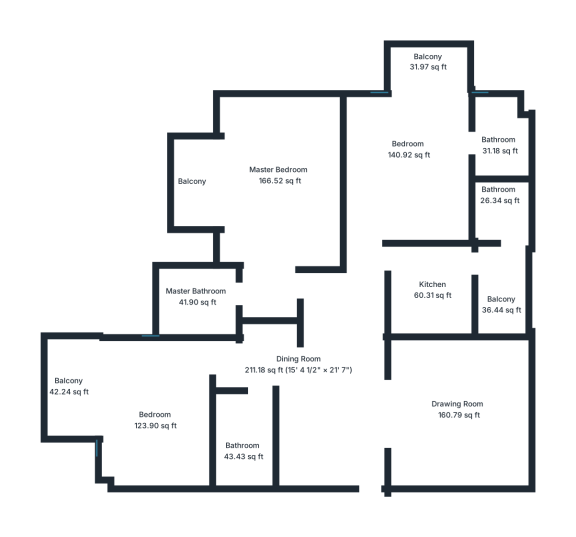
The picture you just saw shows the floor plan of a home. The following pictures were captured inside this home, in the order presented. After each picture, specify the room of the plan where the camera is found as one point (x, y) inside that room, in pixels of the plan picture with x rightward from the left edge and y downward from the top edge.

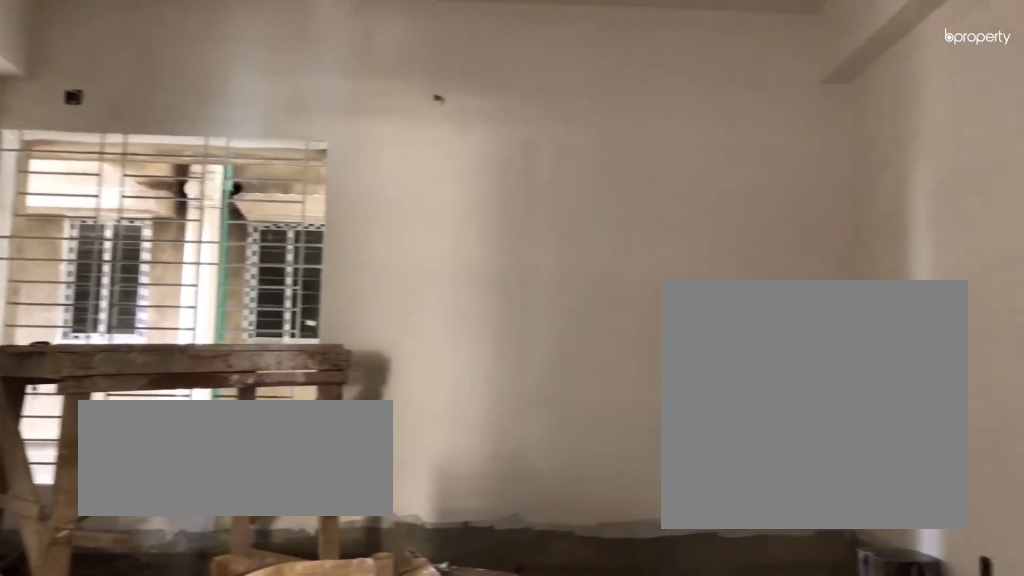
(460, 413)
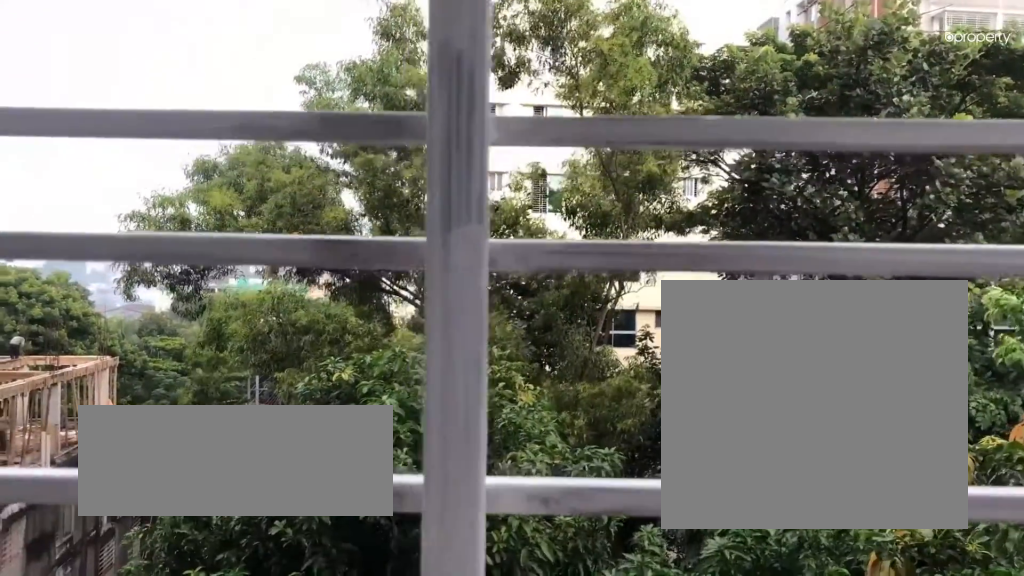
(71, 383)
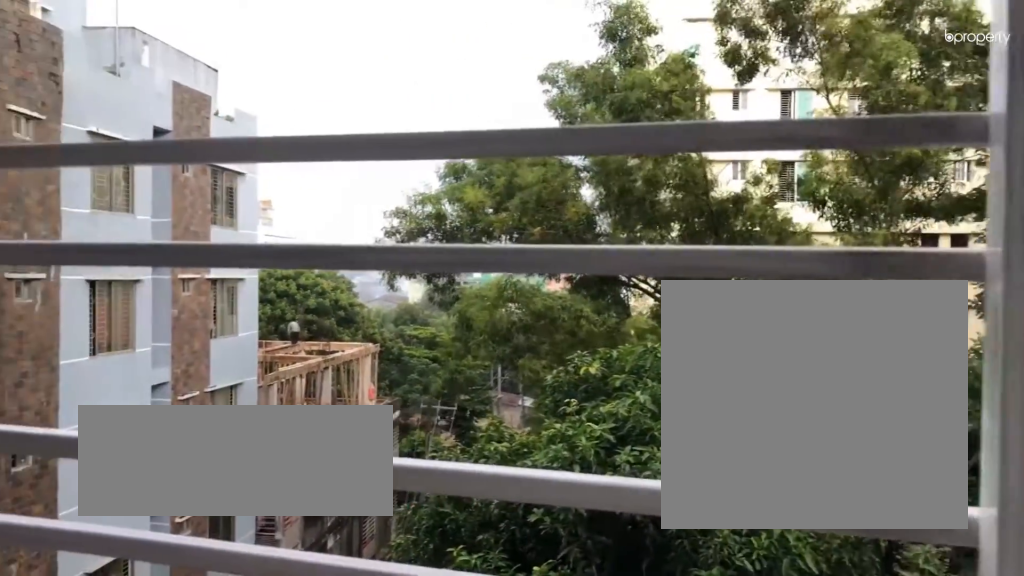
(71, 383)
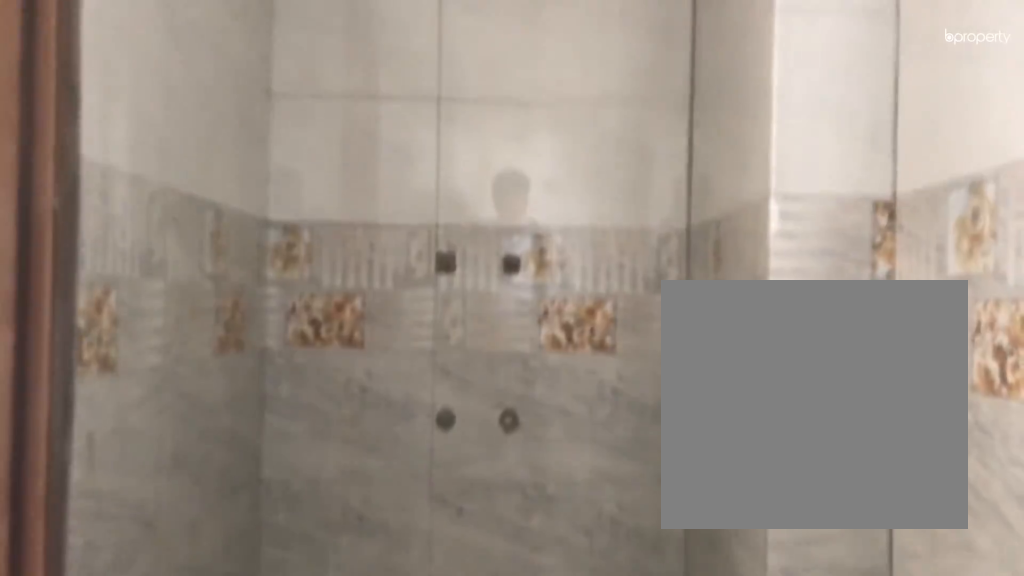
(499, 144)
